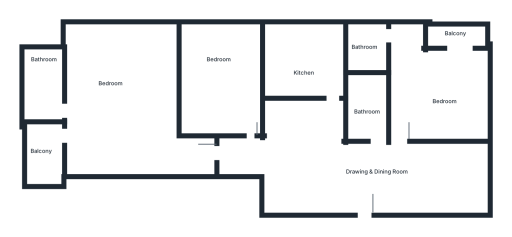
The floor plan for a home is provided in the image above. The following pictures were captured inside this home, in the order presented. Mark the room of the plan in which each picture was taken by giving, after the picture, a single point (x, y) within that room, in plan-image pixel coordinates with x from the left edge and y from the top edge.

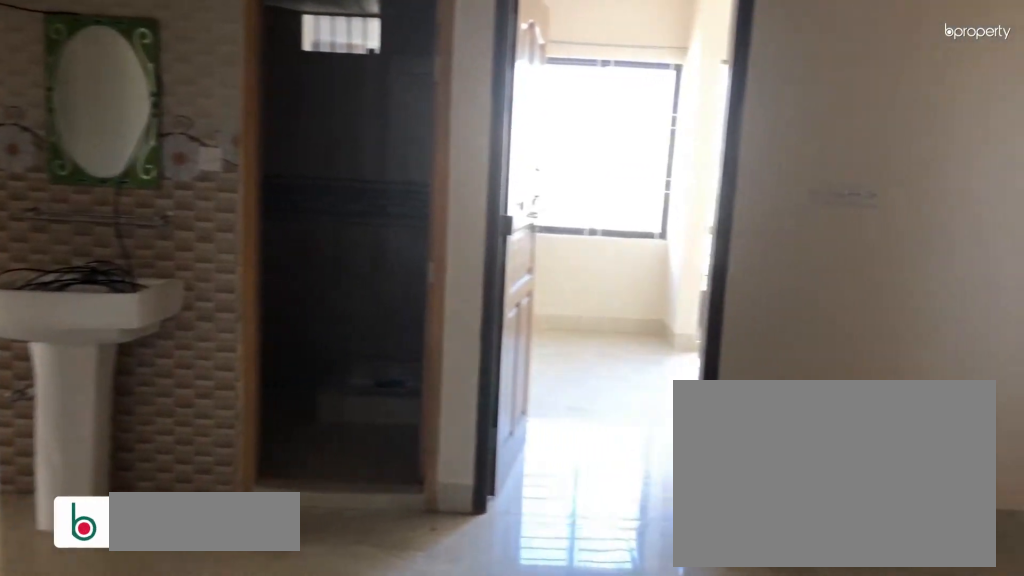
(363, 174)
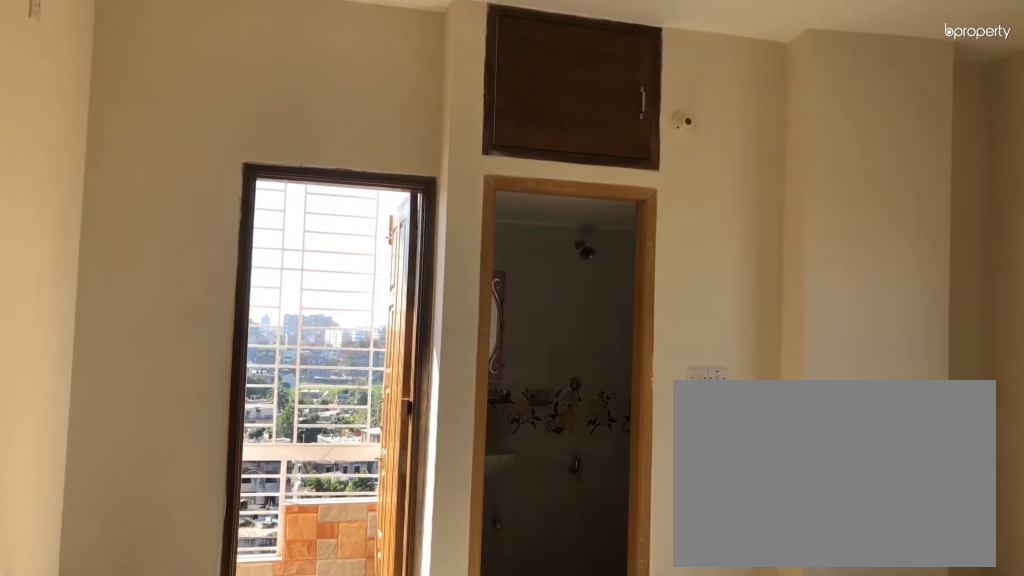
(119, 106)
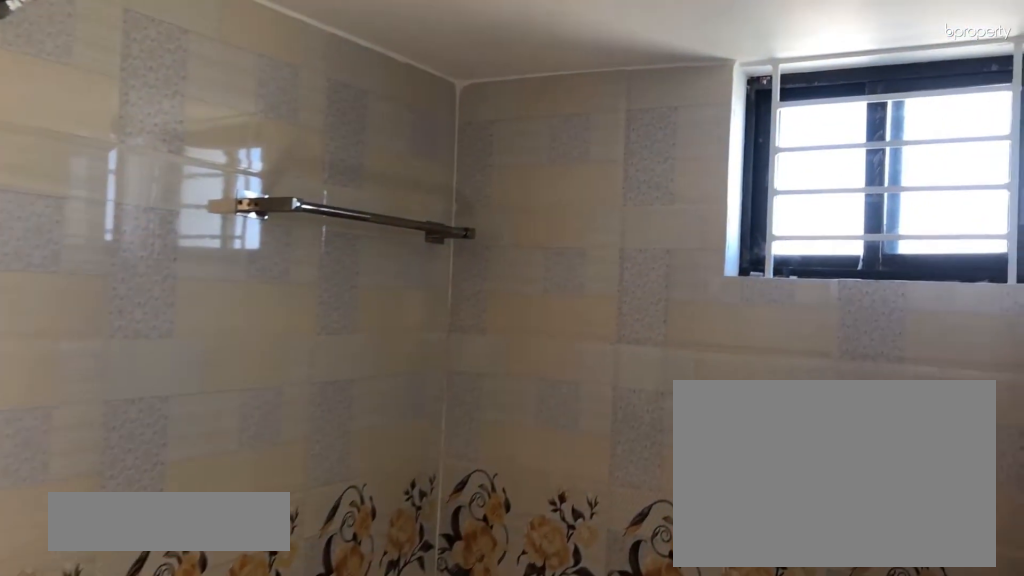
(41, 85)
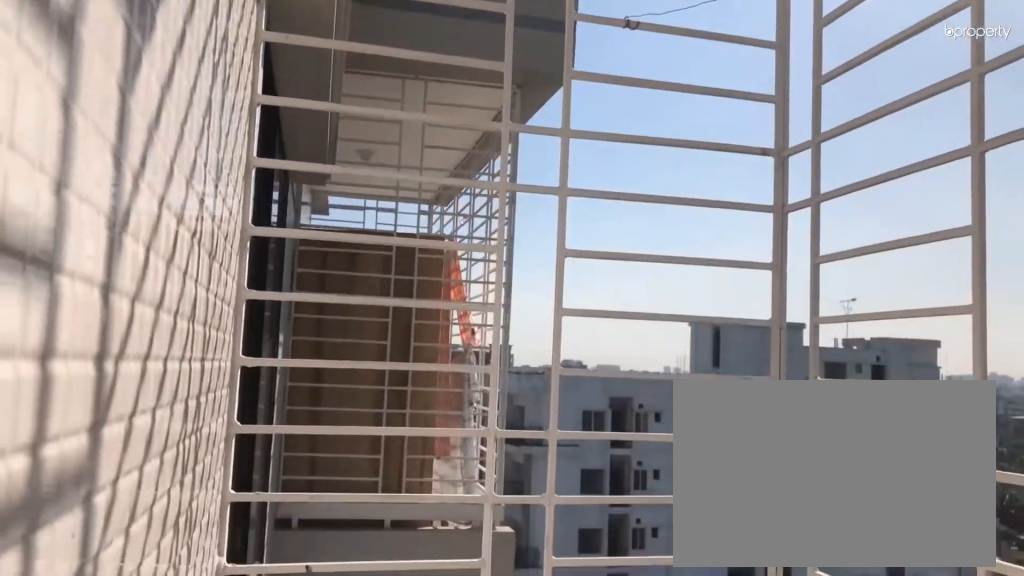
(43, 156)
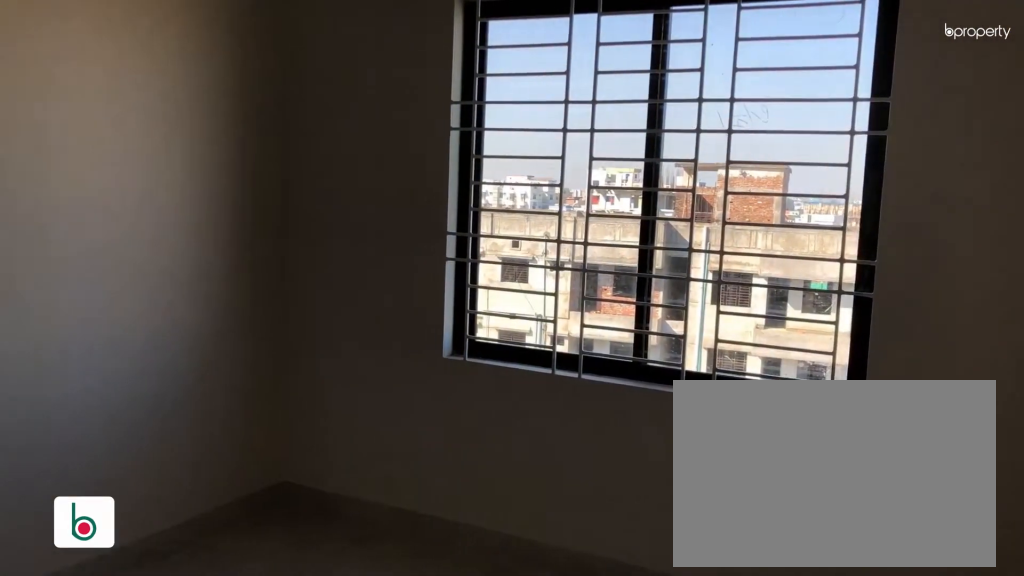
(223, 83)
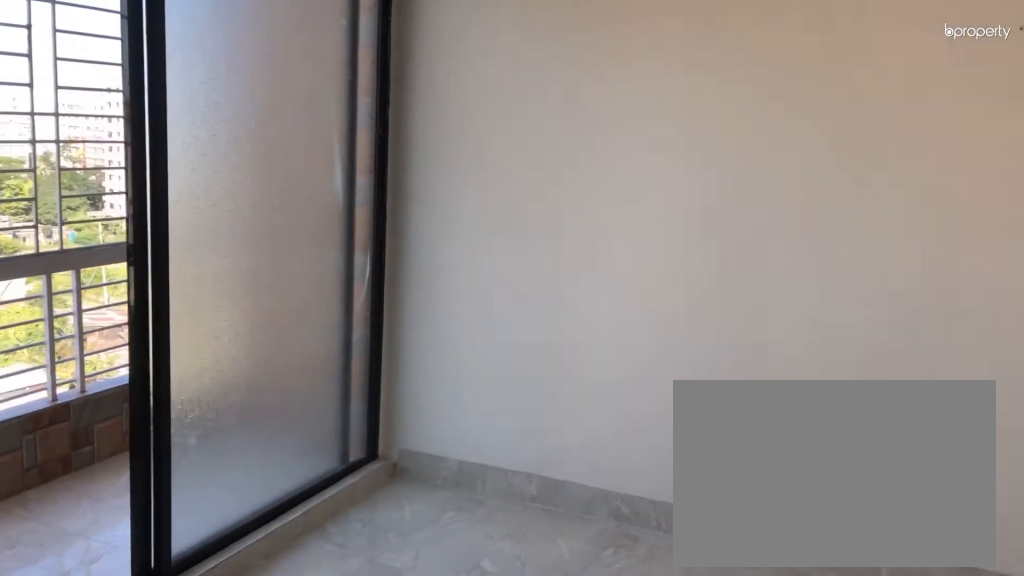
(437, 87)
